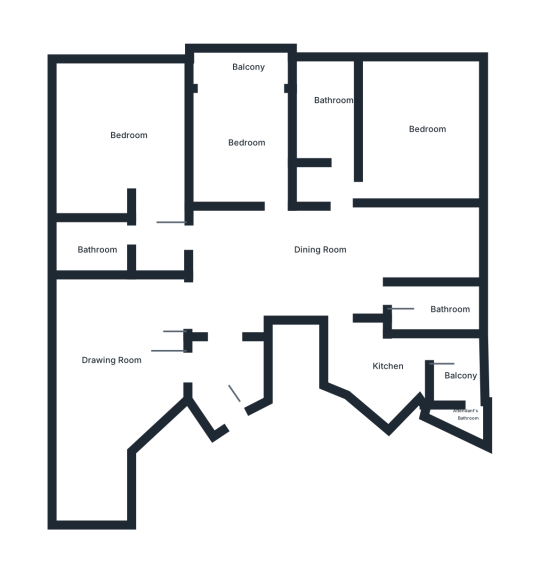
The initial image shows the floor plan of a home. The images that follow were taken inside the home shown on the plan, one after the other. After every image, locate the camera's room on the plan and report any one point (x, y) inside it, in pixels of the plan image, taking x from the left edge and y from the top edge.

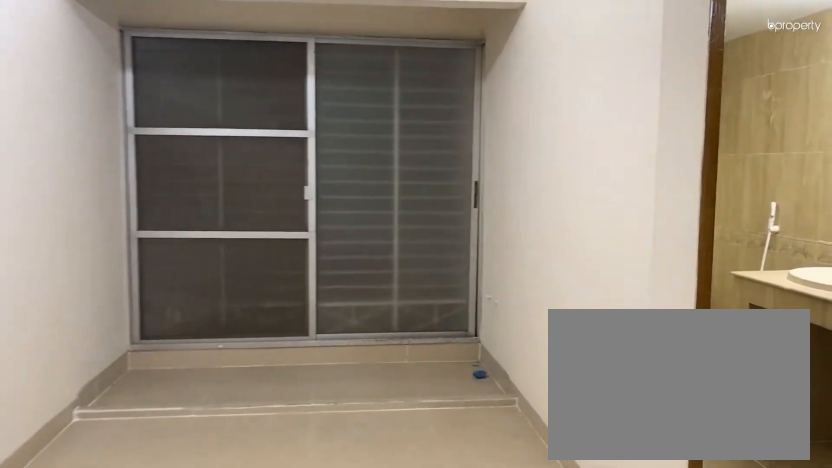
(310, 263)
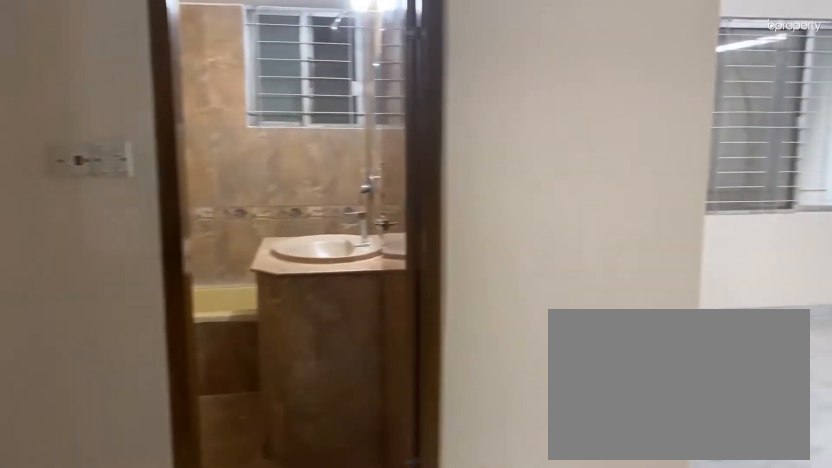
(158, 227)
